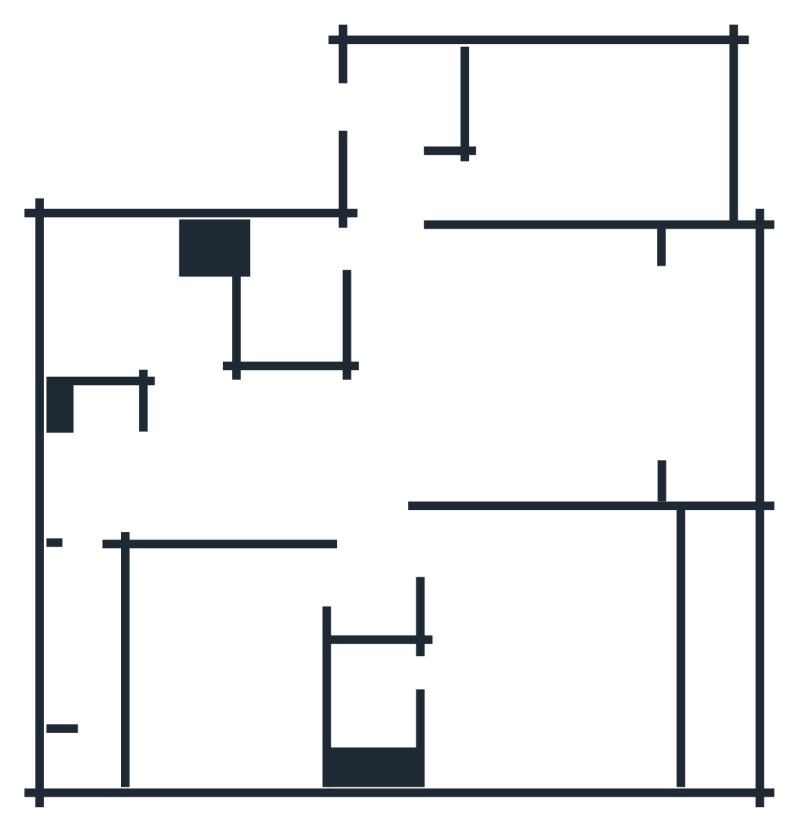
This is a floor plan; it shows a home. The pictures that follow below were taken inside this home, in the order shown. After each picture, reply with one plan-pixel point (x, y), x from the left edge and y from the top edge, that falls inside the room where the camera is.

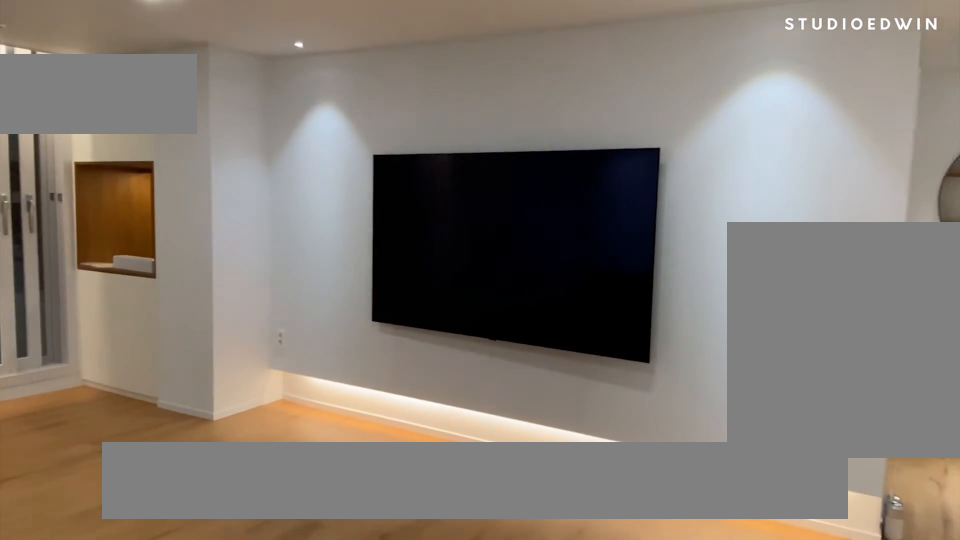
(558, 359)
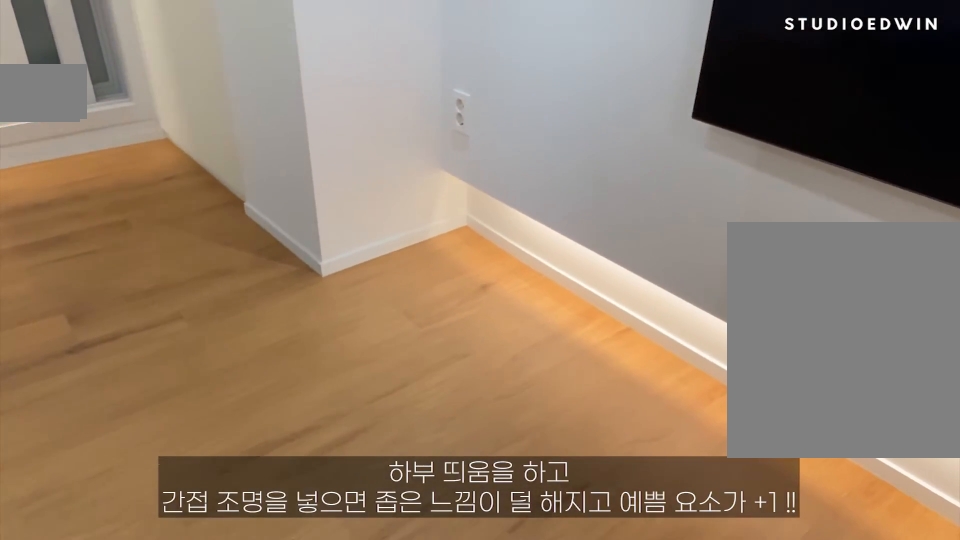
(558, 359)
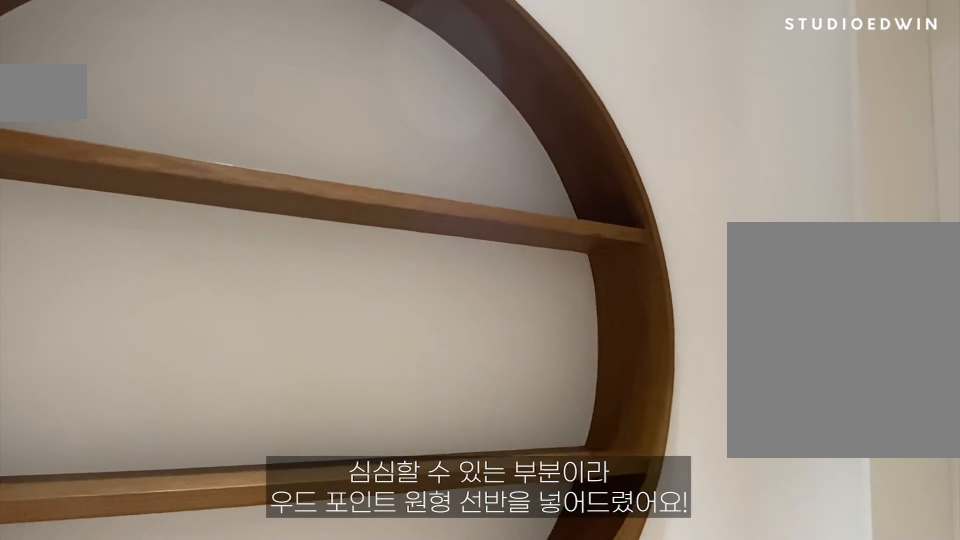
(376, 574)
